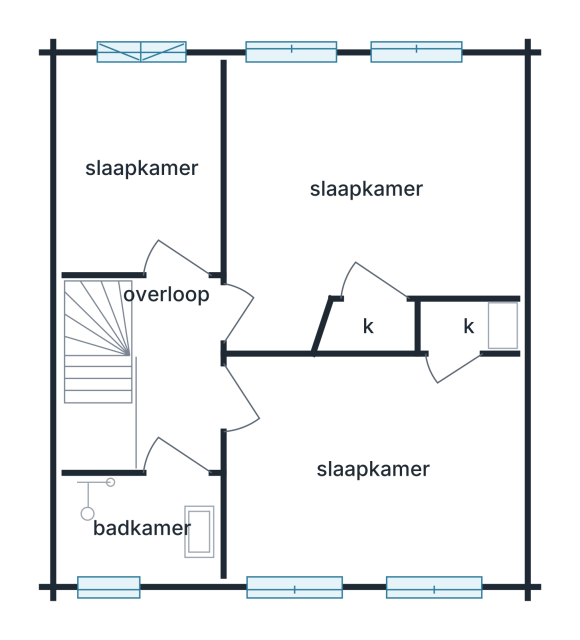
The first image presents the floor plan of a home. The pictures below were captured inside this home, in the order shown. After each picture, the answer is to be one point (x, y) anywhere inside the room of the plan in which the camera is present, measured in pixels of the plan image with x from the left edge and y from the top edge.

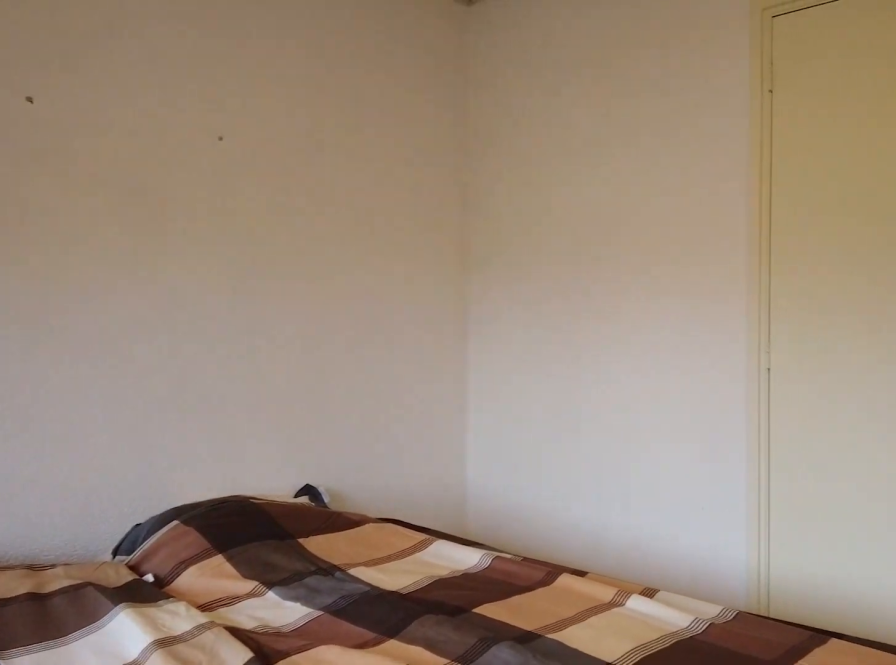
(365, 187)
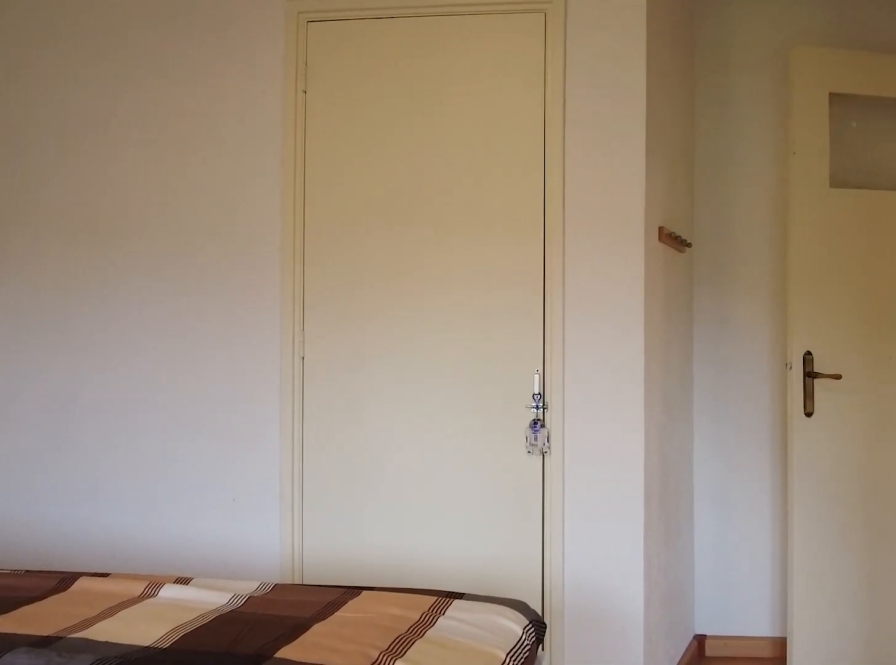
(365, 187)
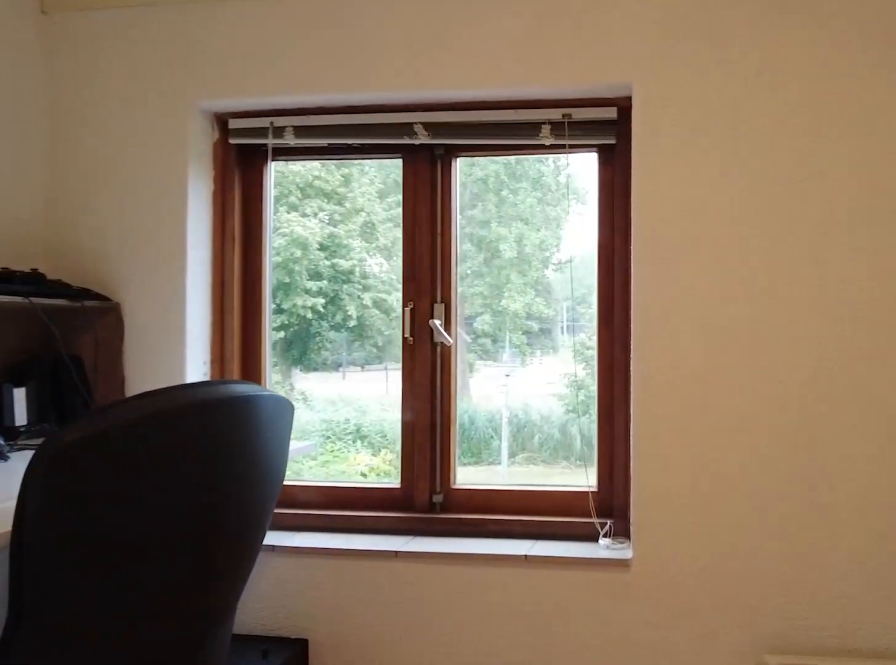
(372, 466)
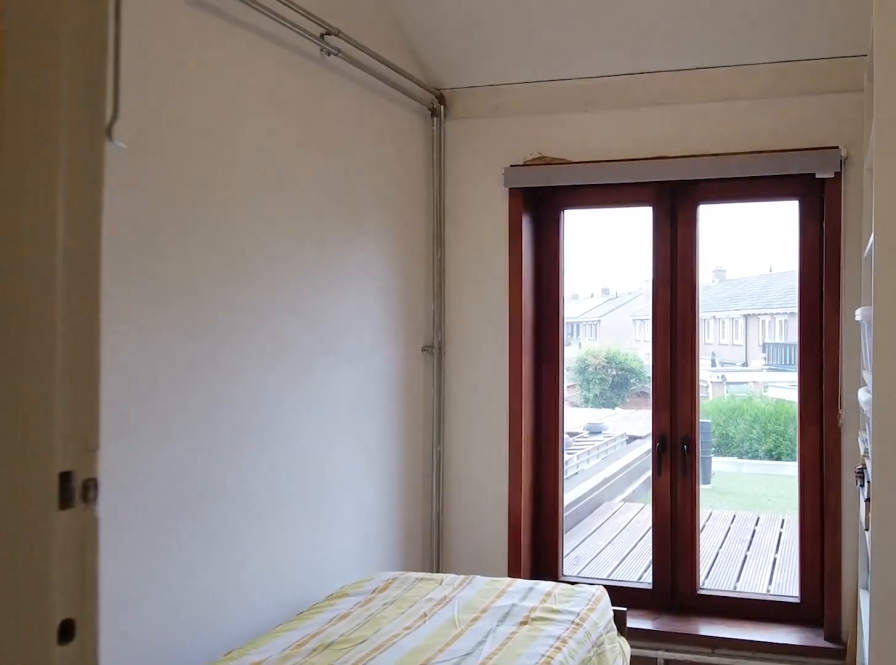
(141, 166)
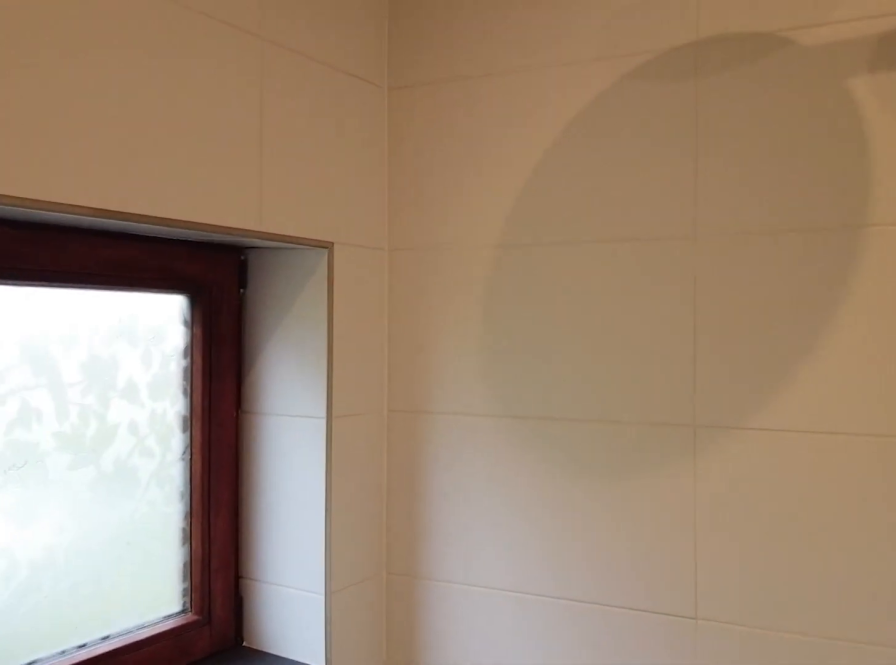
(143, 525)
